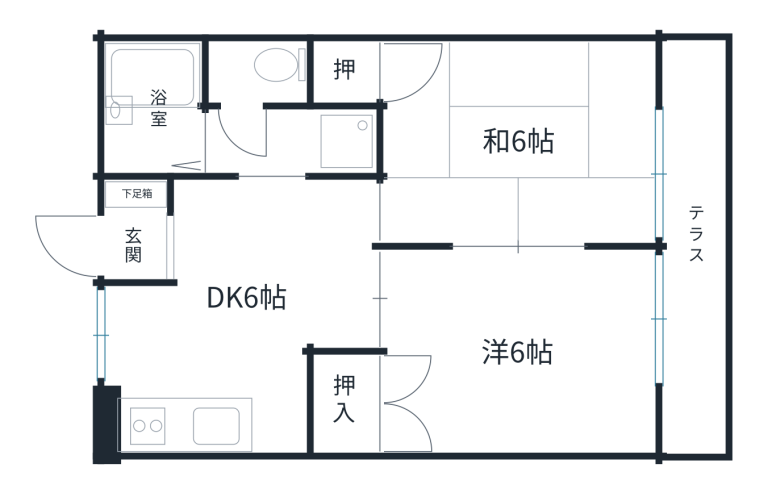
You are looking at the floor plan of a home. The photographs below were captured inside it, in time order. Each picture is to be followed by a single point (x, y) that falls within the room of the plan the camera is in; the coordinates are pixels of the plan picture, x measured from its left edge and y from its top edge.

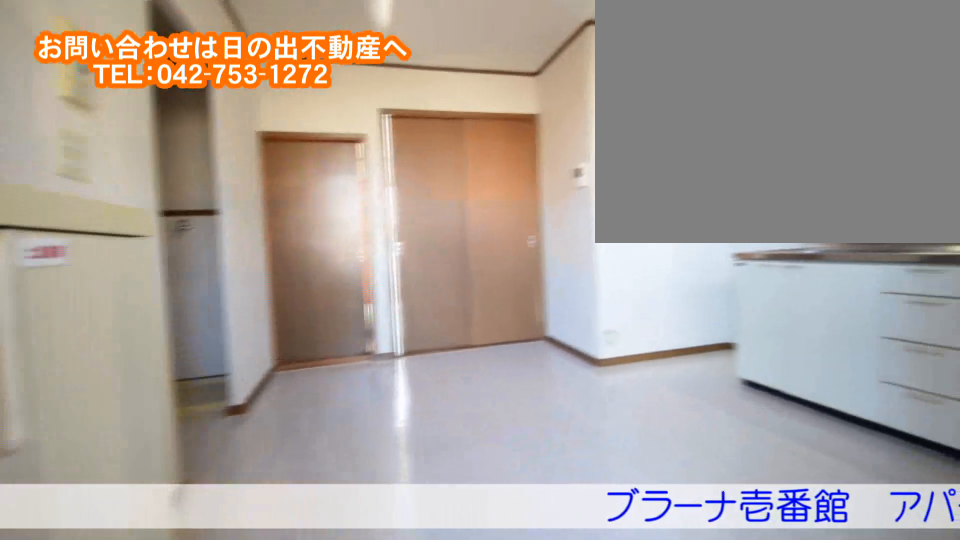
(166, 244)
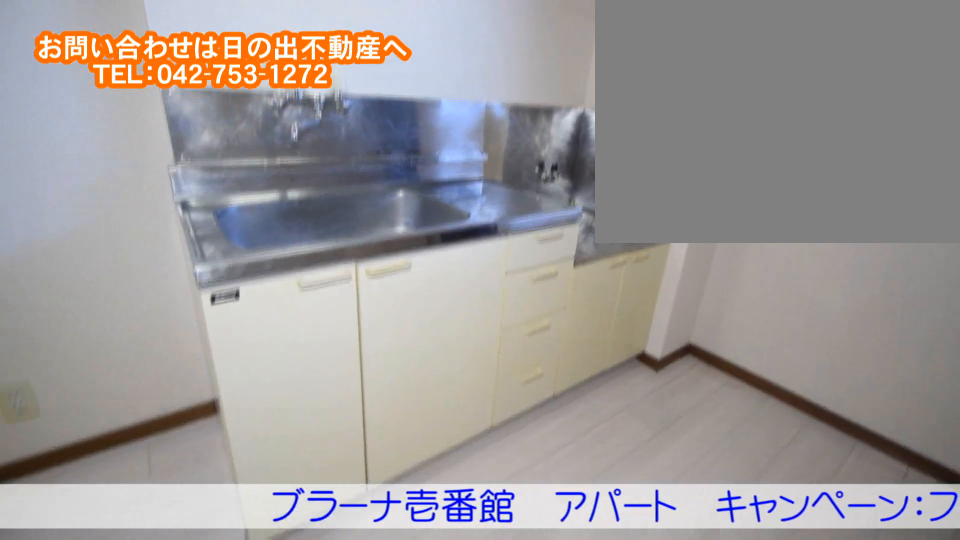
(252, 329)
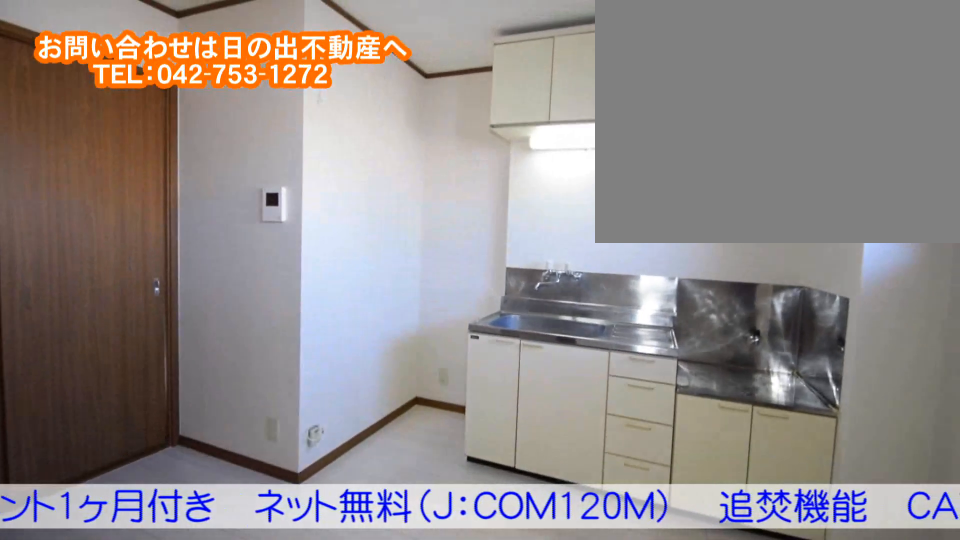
(252, 330)
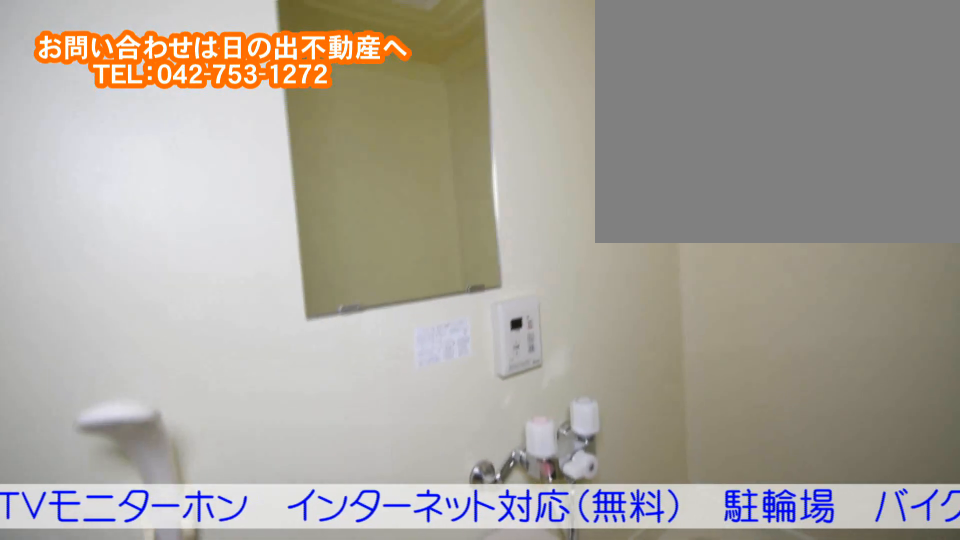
(155, 126)
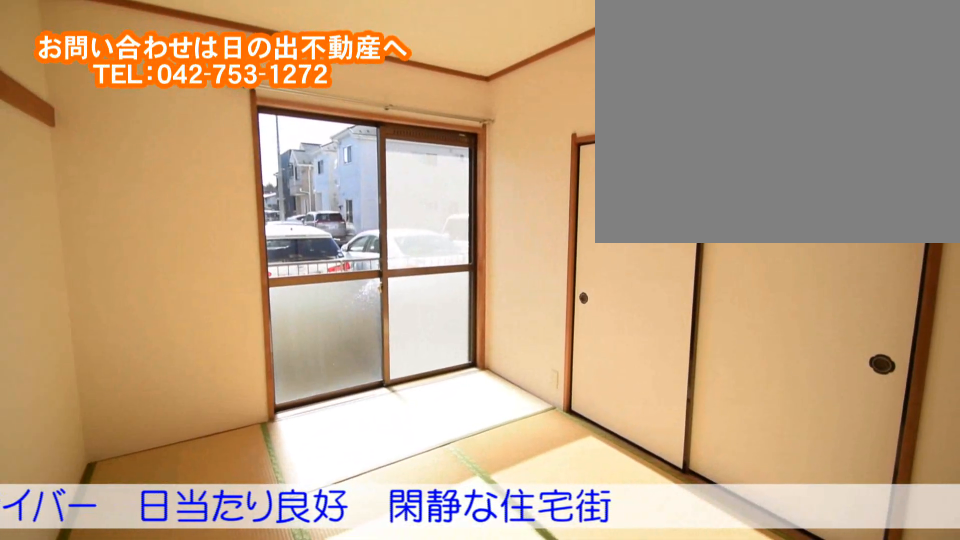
(585, 141)
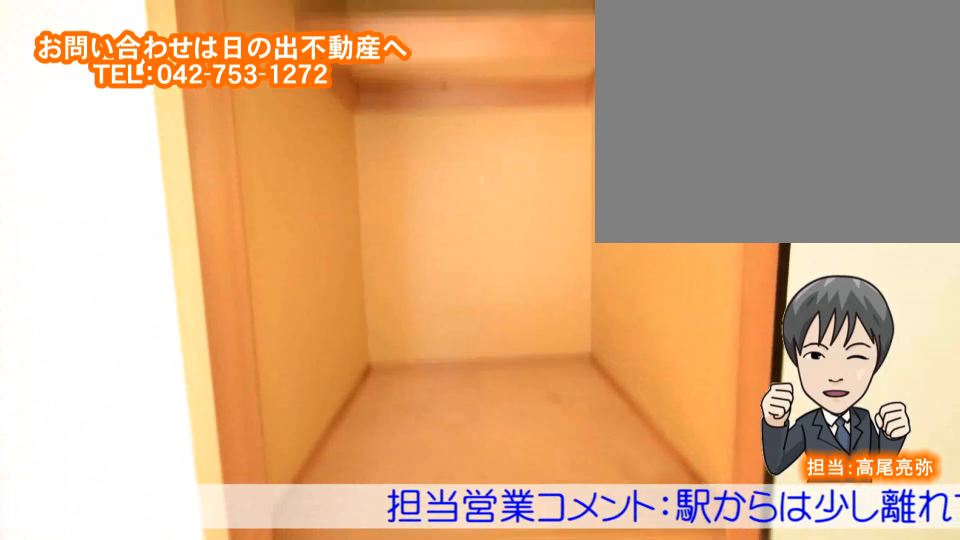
(585, 140)
